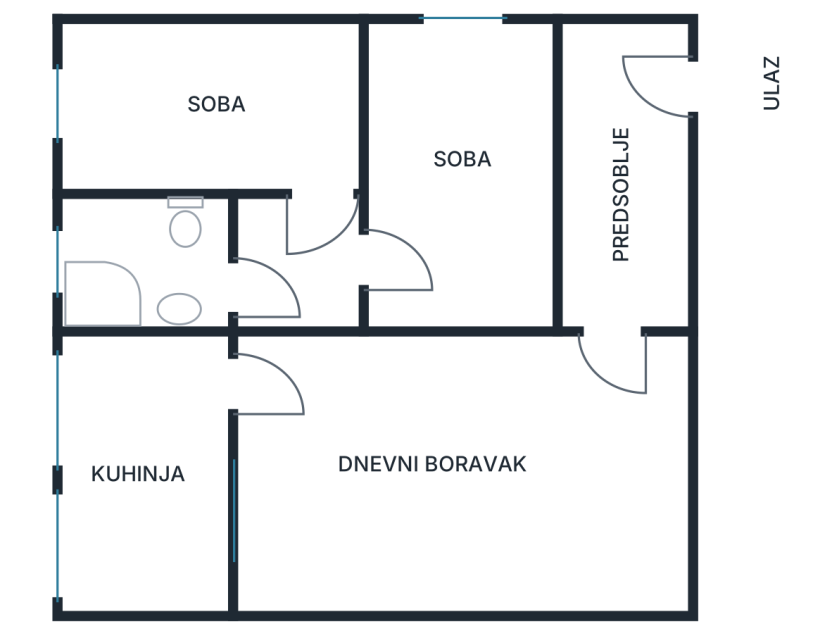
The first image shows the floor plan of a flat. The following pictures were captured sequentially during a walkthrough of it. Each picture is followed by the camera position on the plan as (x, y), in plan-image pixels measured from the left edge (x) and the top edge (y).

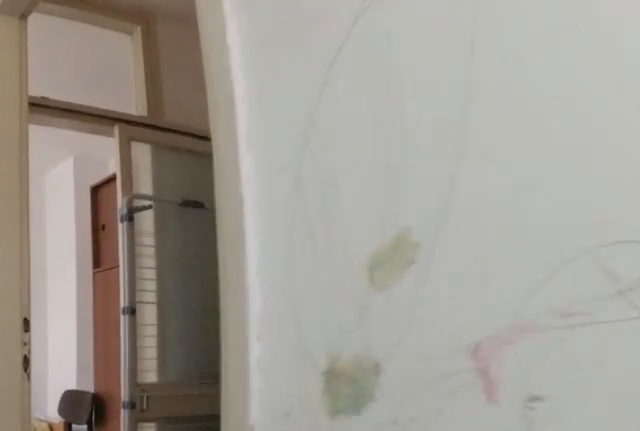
(246, 117)
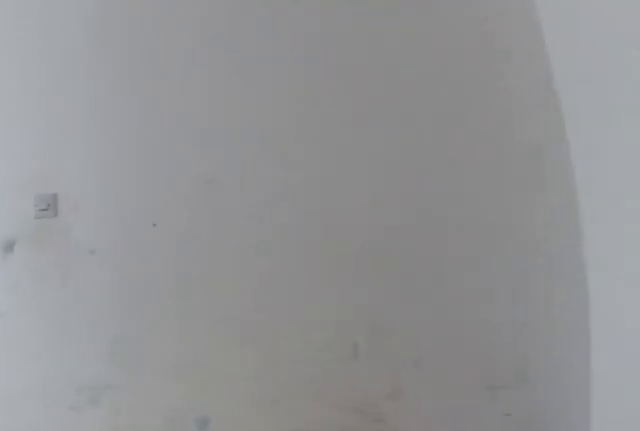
(397, 250)
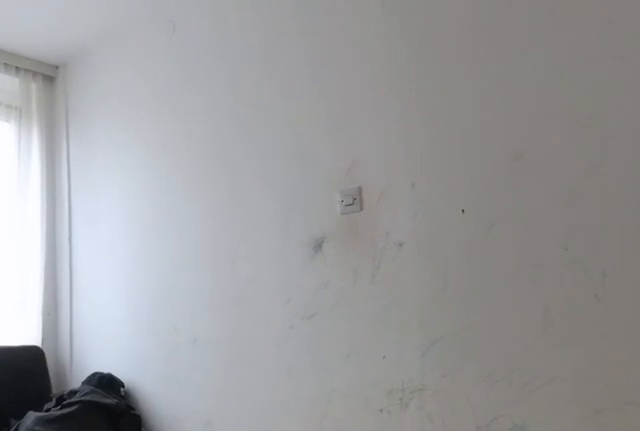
(417, 275)
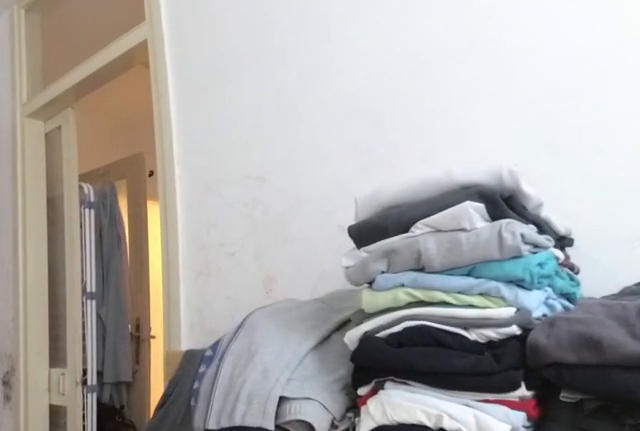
(462, 62)
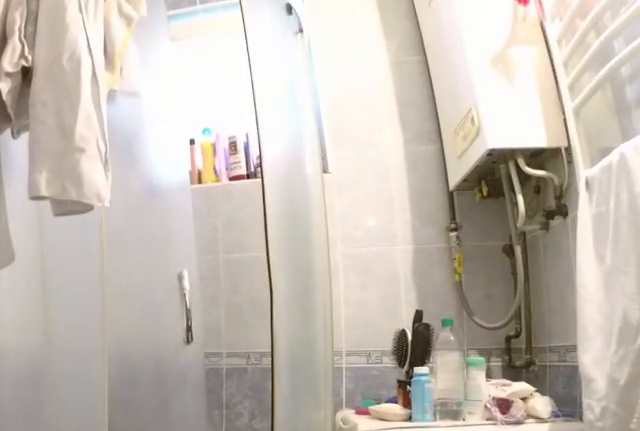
(251, 275)
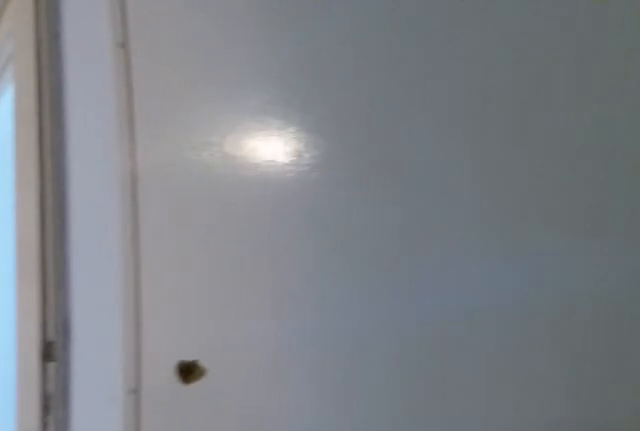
(291, 240)
